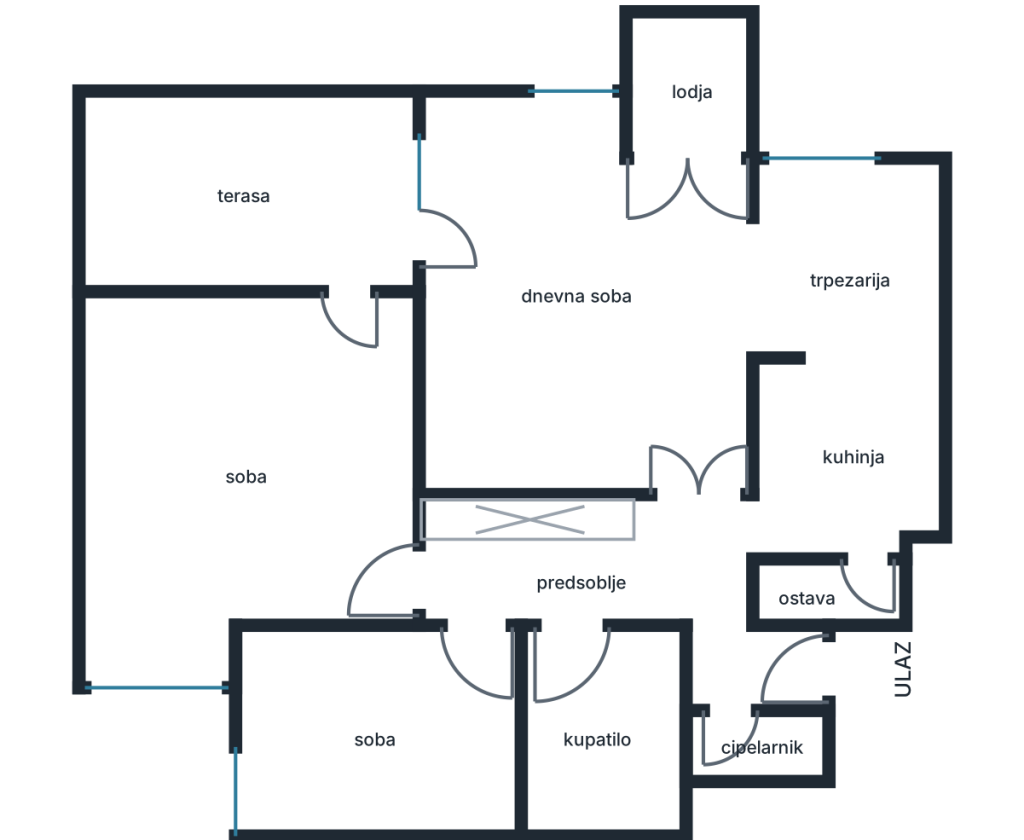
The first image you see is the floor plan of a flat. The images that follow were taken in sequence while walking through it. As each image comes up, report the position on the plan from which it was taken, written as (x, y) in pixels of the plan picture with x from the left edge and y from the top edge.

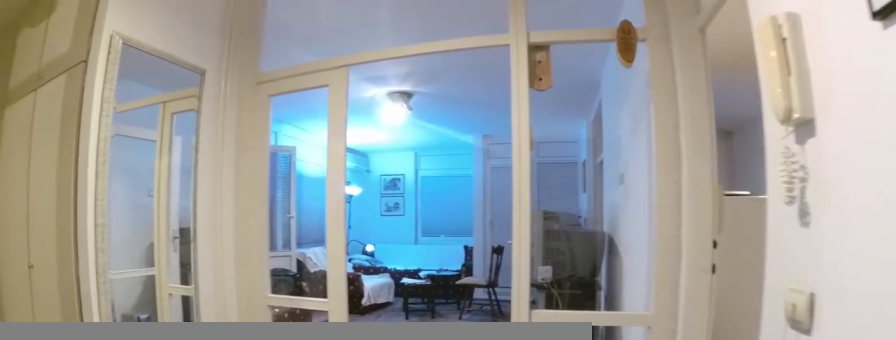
(721, 635)
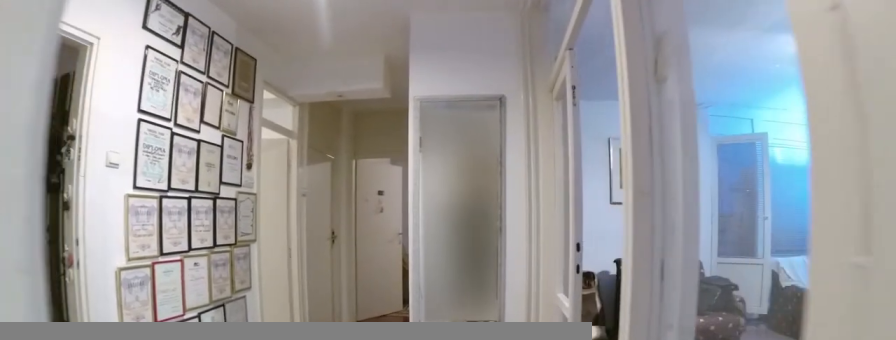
(830, 534)
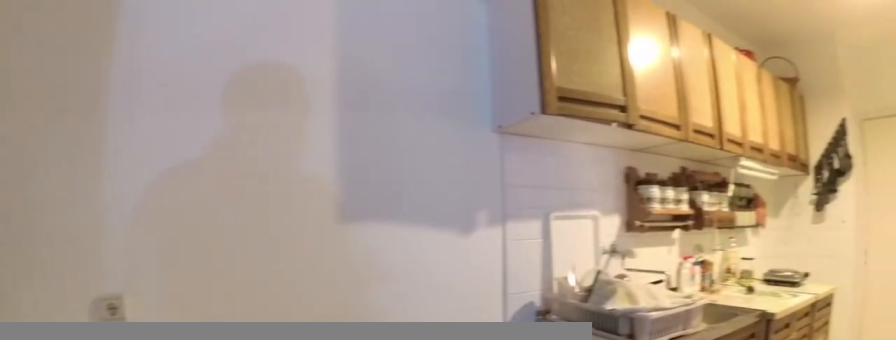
(800, 227)
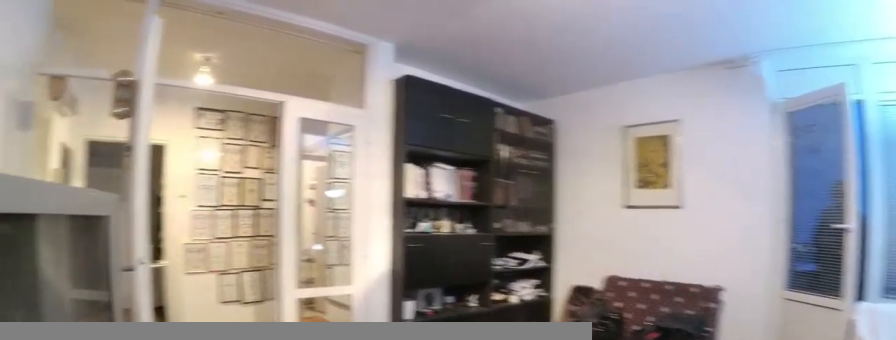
(729, 259)
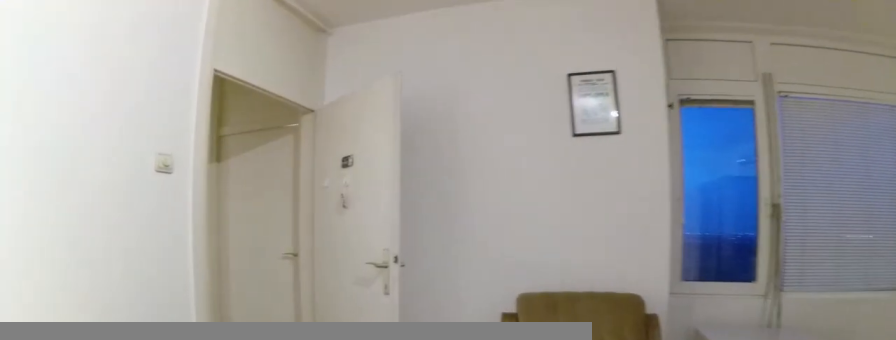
(364, 361)
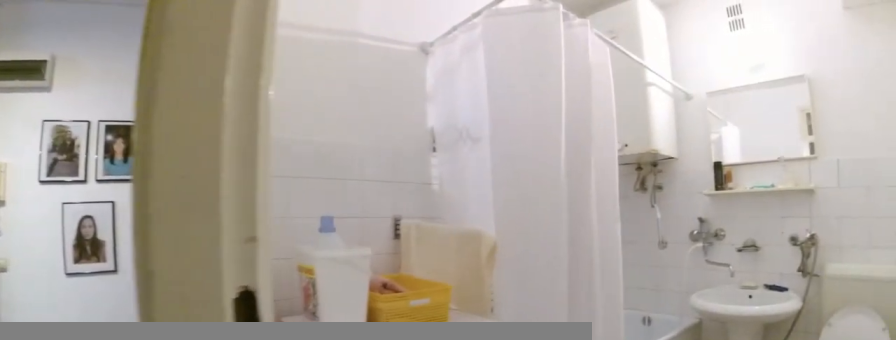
(535, 581)
